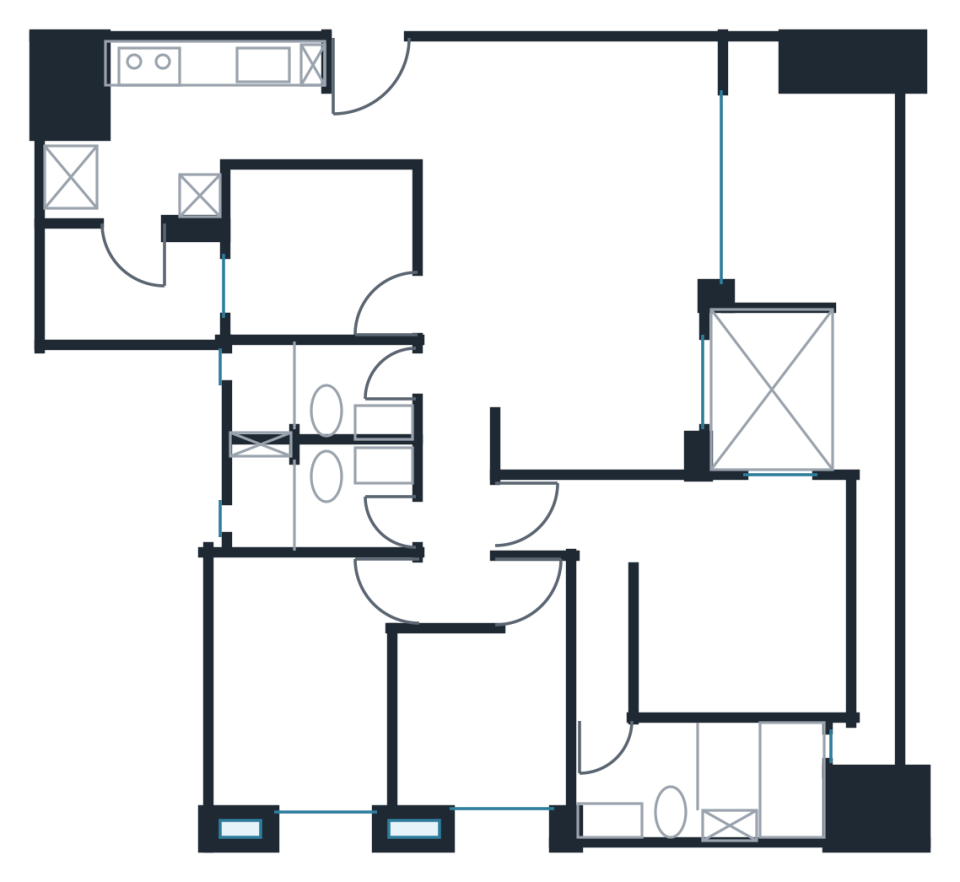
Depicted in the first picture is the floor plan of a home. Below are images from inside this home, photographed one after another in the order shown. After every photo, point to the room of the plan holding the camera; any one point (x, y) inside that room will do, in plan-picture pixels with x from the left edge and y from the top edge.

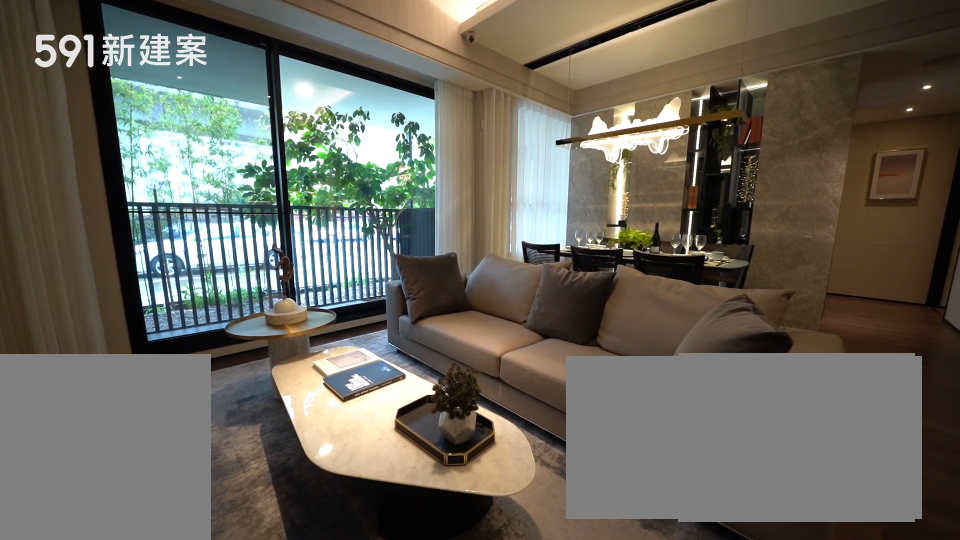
(578, 159)
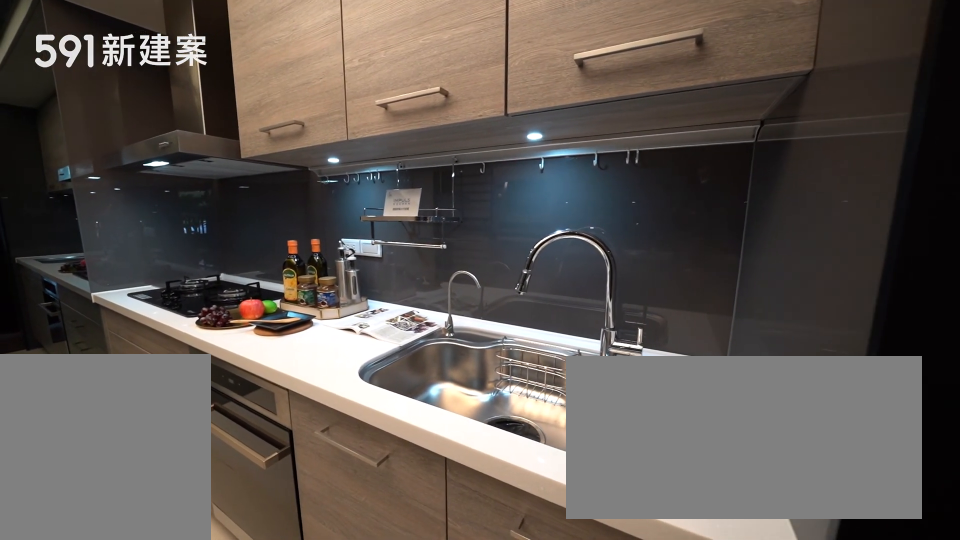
(208, 101)
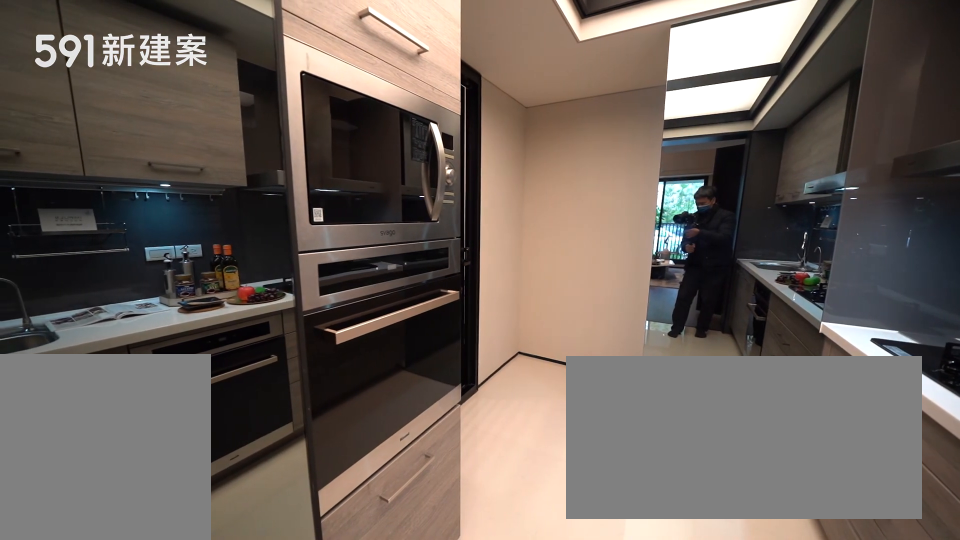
(208, 101)
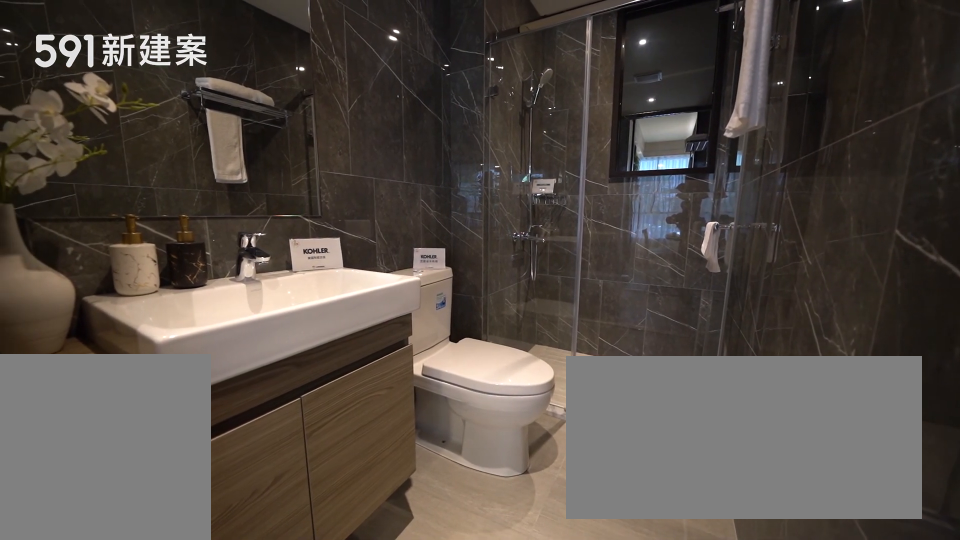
(312, 393)
